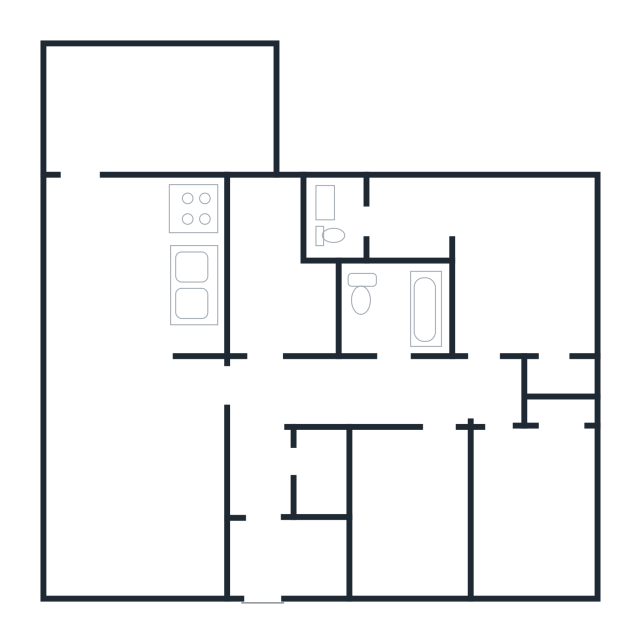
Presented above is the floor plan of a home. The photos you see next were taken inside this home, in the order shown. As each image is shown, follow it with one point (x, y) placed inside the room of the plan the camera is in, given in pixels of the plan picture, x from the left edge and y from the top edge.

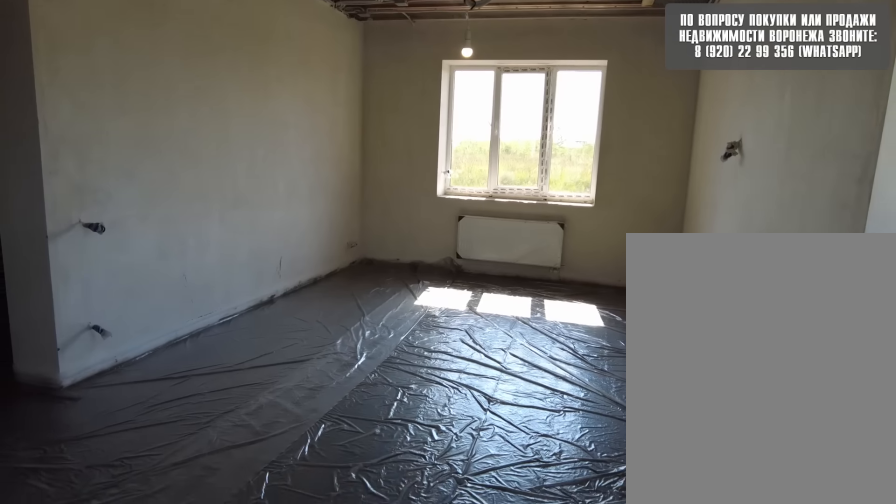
(109, 273)
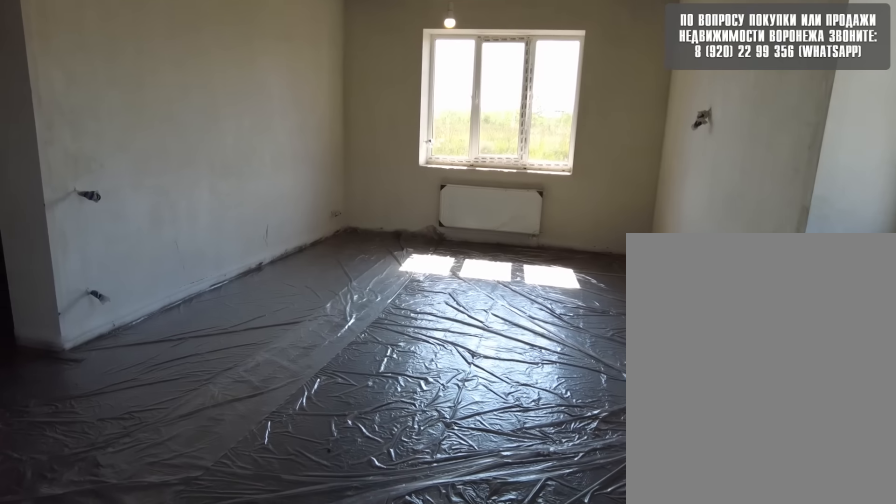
(109, 255)
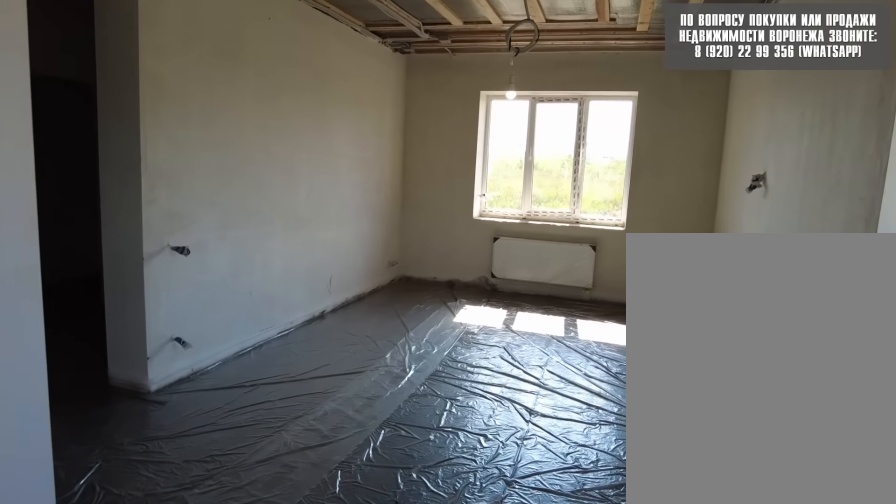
(109, 231)
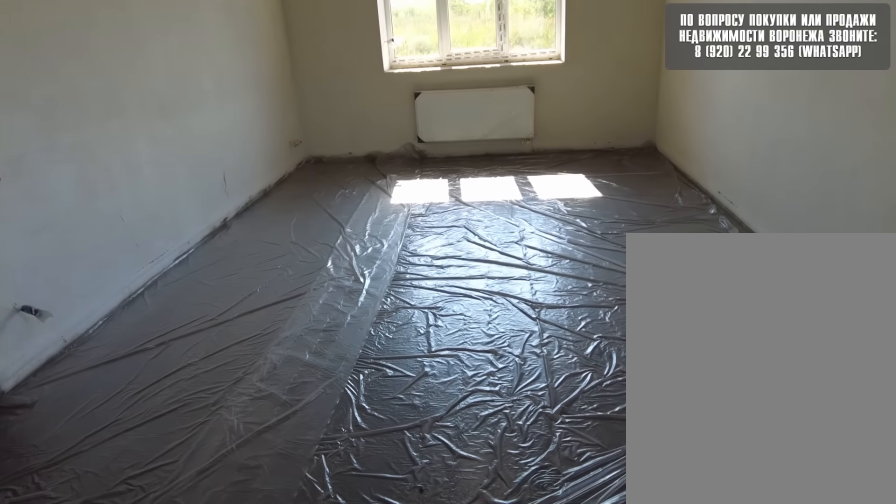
(109, 229)
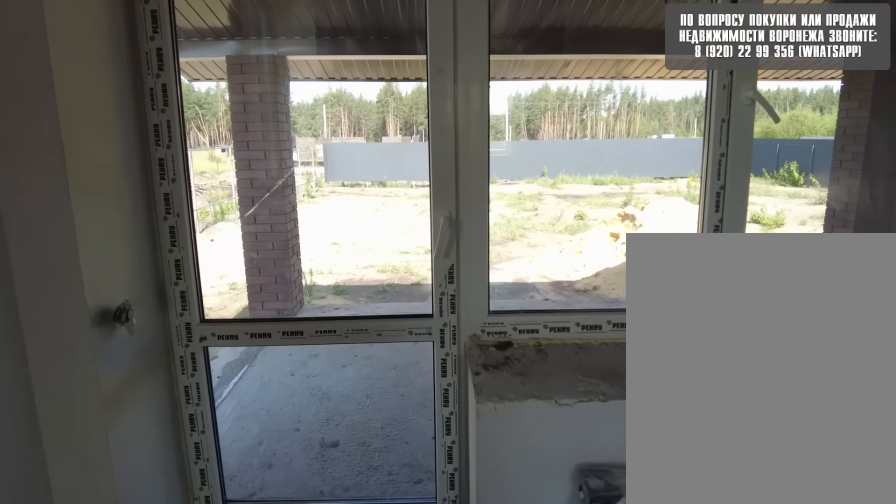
(112, 223)
